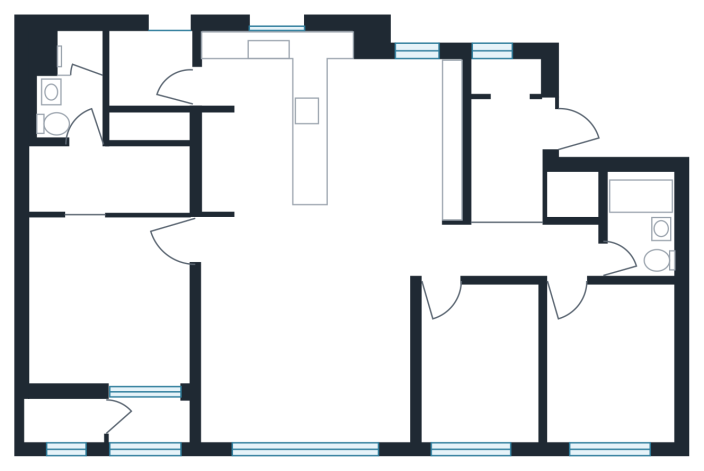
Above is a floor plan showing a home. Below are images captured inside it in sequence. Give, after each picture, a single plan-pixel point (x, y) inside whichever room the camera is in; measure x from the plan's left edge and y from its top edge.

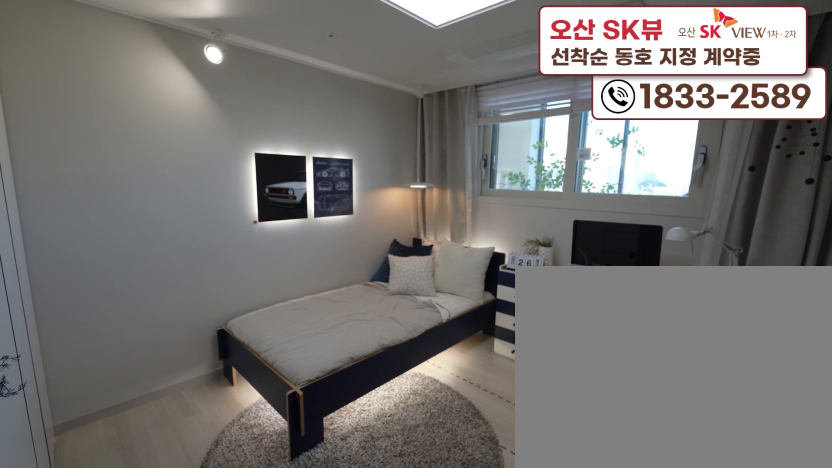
(604, 399)
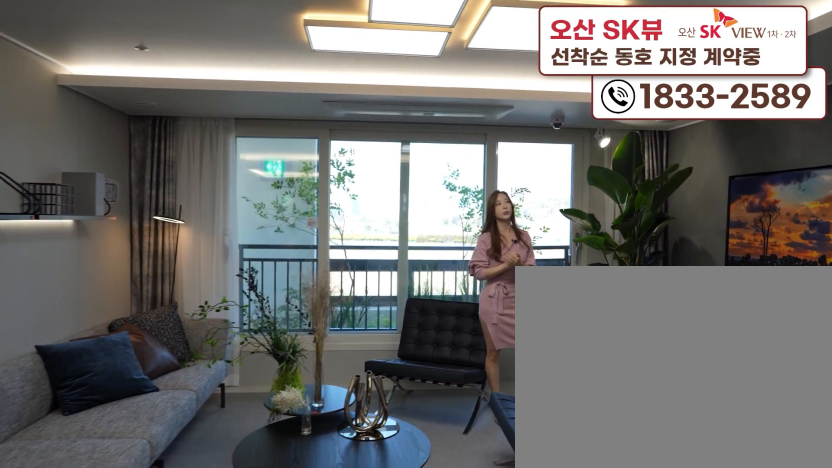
(309, 386)
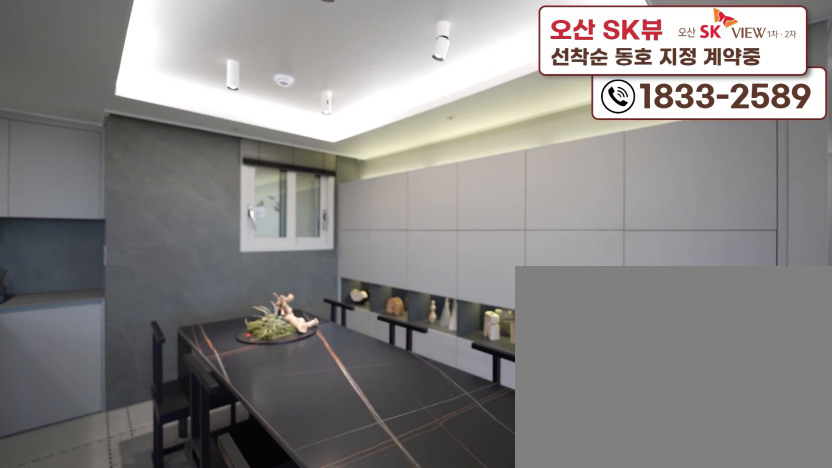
(280, 223)
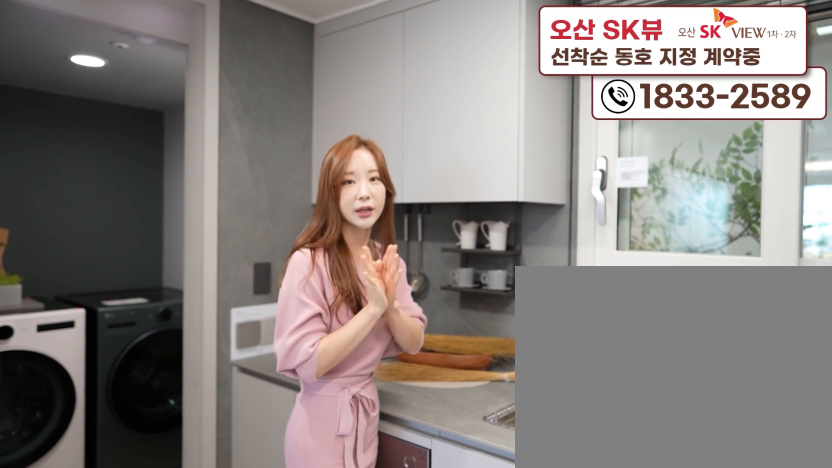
(280, 223)
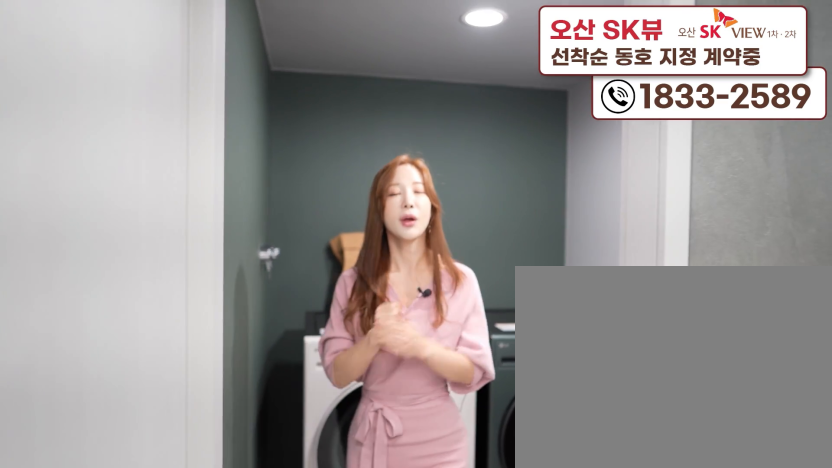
(159, 80)
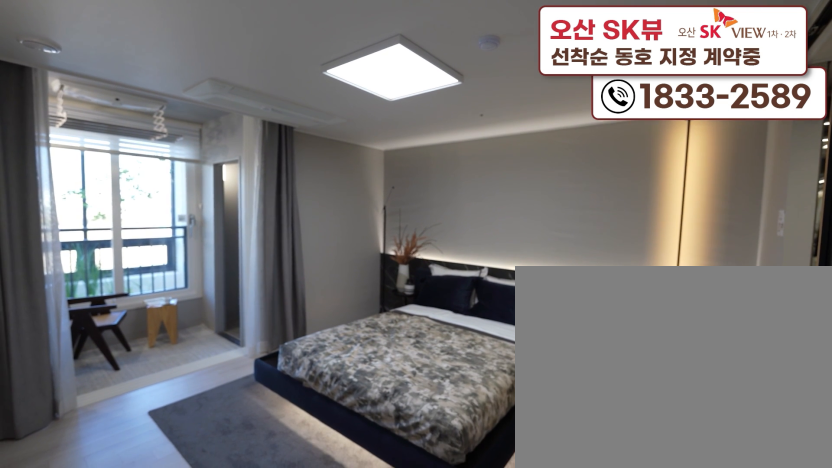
(112, 348)
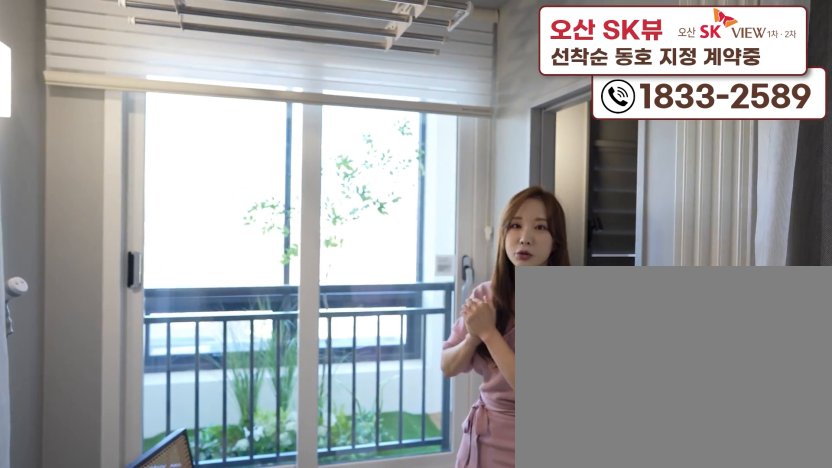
(147, 437)
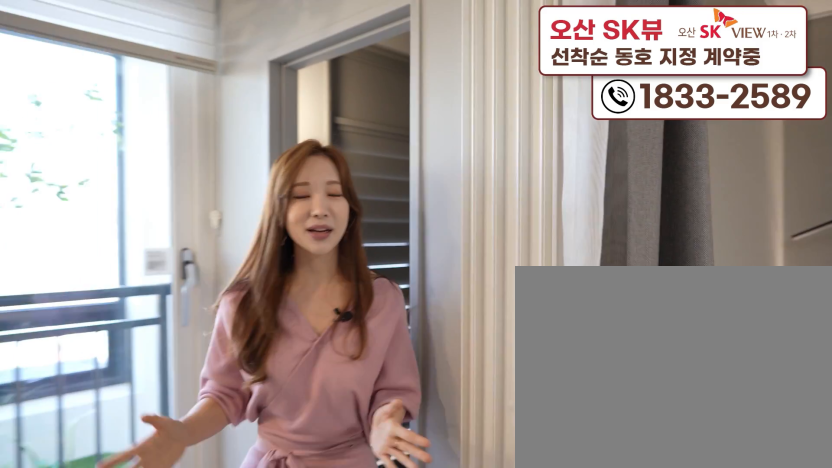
(147, 439)
